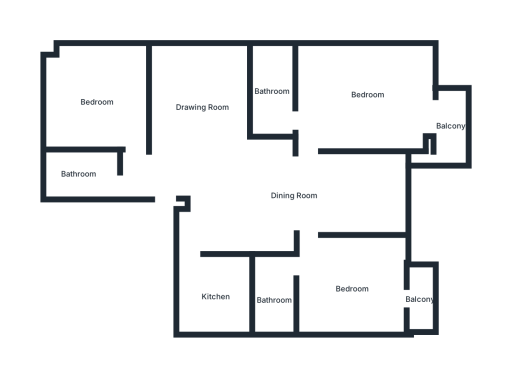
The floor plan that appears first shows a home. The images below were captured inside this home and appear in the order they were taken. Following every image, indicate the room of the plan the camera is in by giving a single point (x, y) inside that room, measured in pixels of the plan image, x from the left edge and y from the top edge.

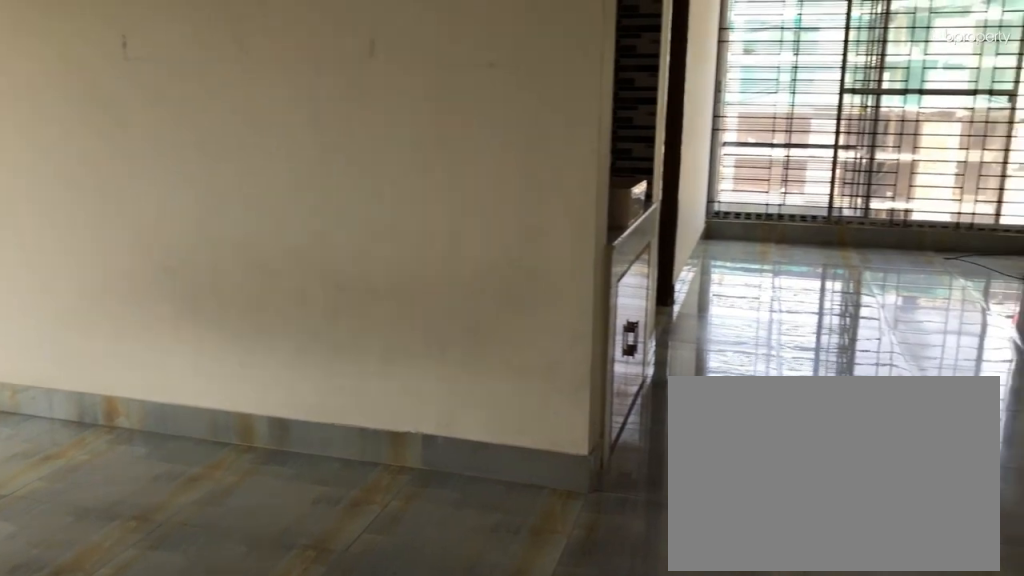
(202, 108)
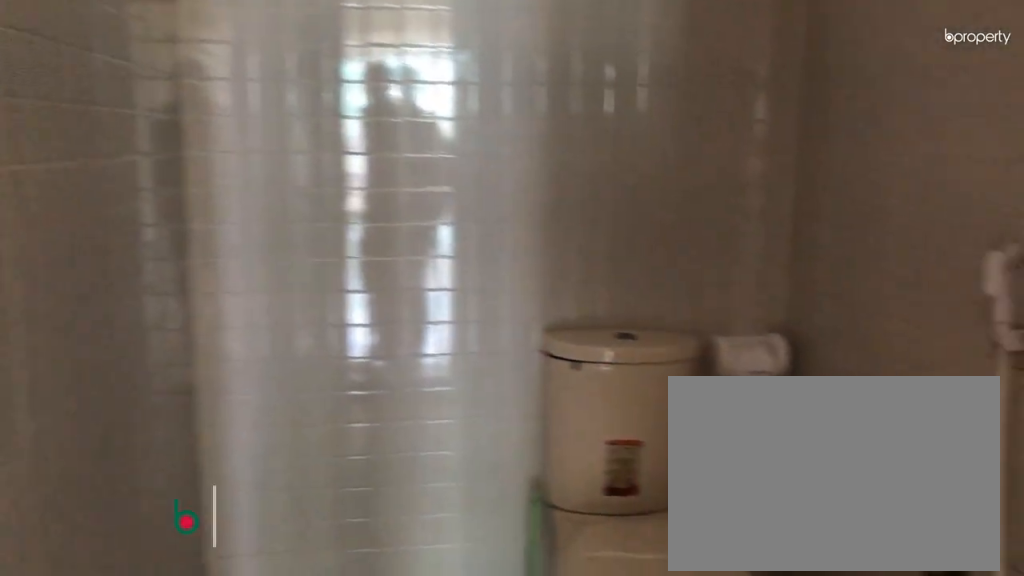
(79, 173)
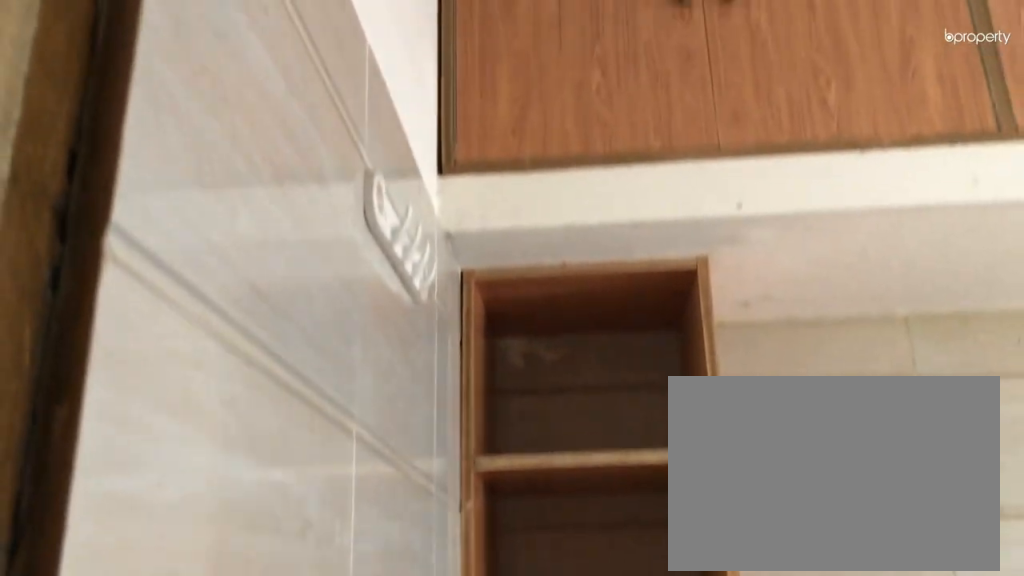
(216, 297)
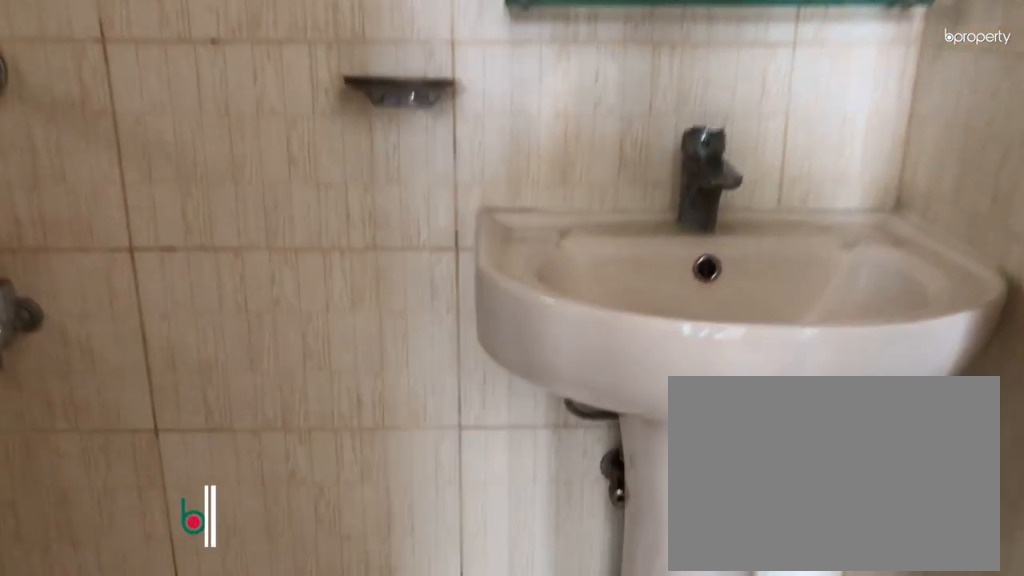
(275, 301)
